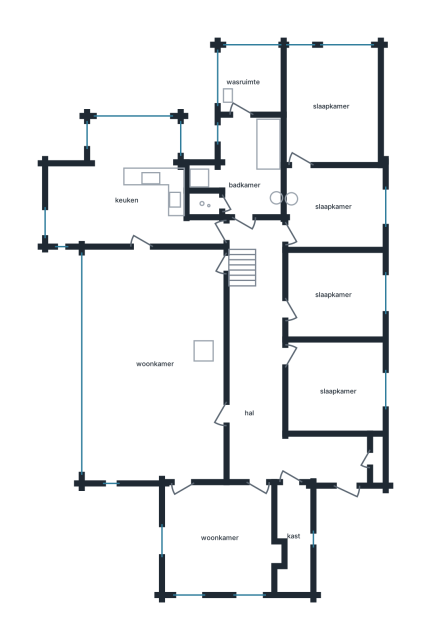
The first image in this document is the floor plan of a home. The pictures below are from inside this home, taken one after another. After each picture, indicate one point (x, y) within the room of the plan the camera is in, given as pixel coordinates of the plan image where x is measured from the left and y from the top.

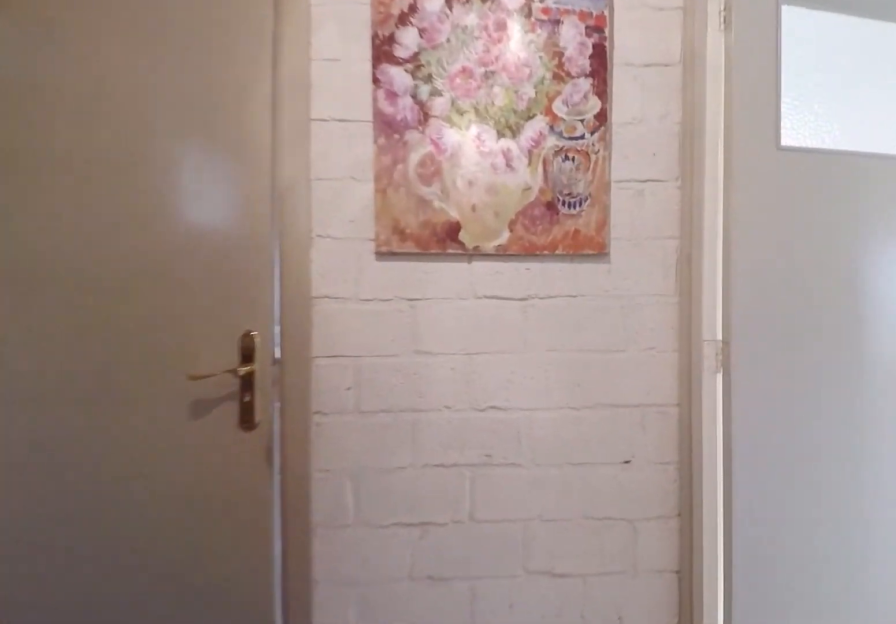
(272, 378)
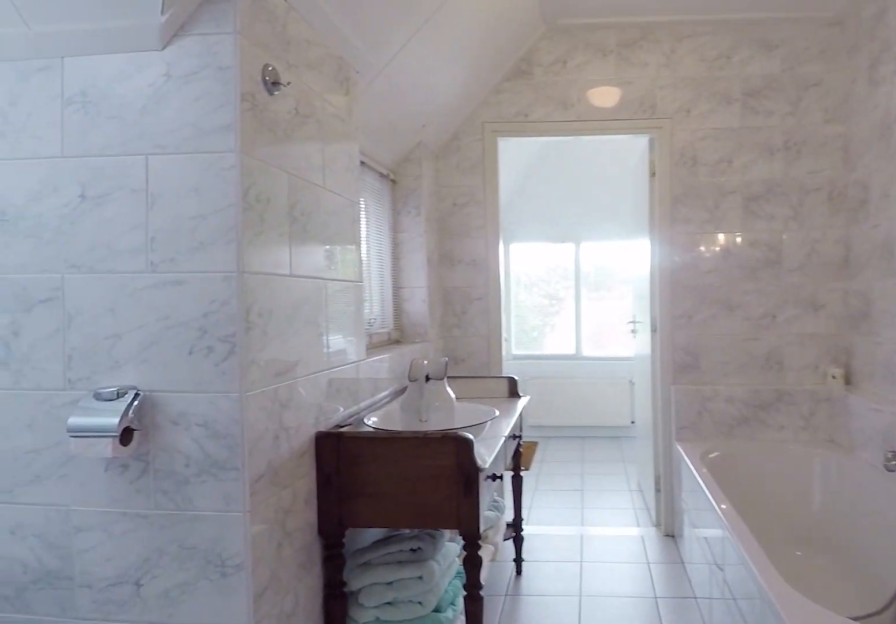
(246, 166)
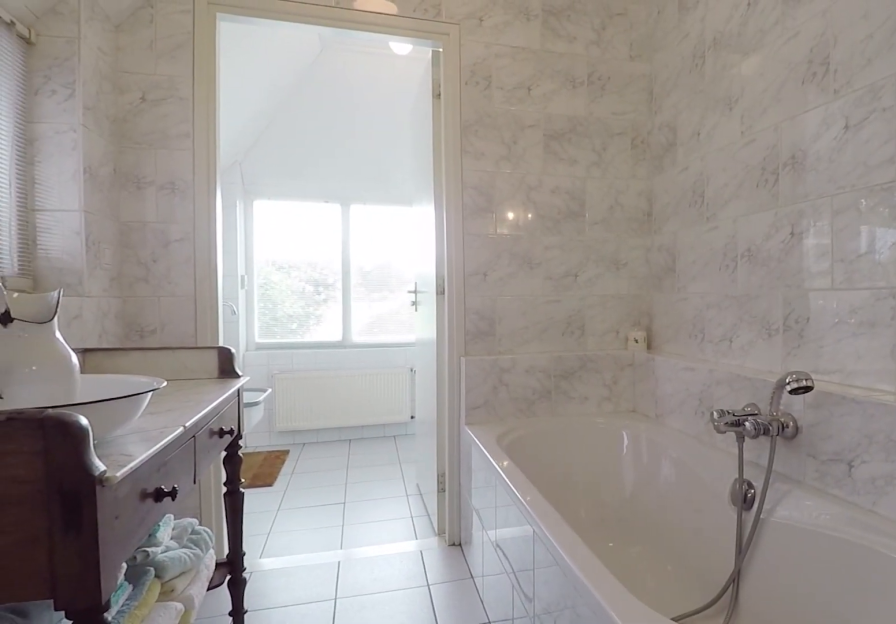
(246, 166)
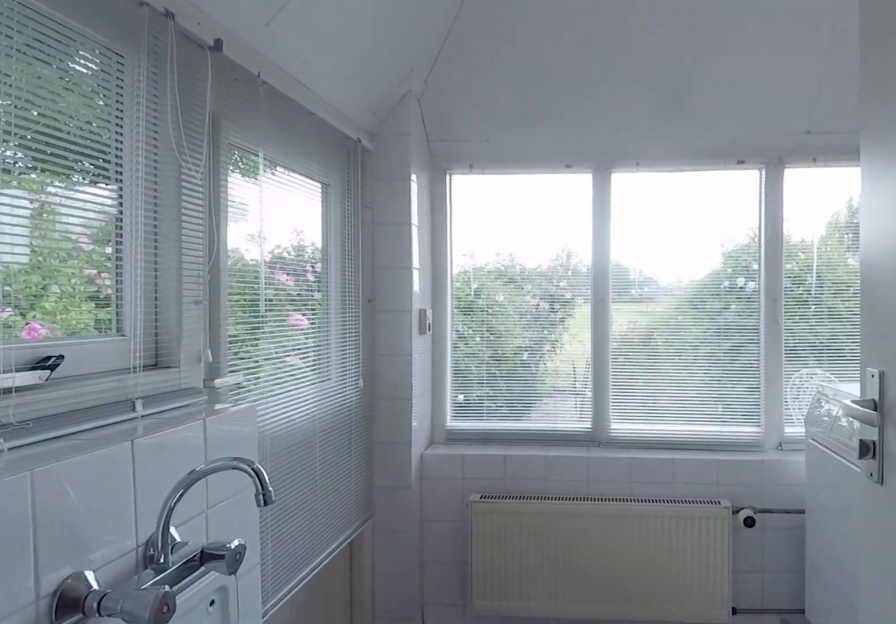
(251, 80)
